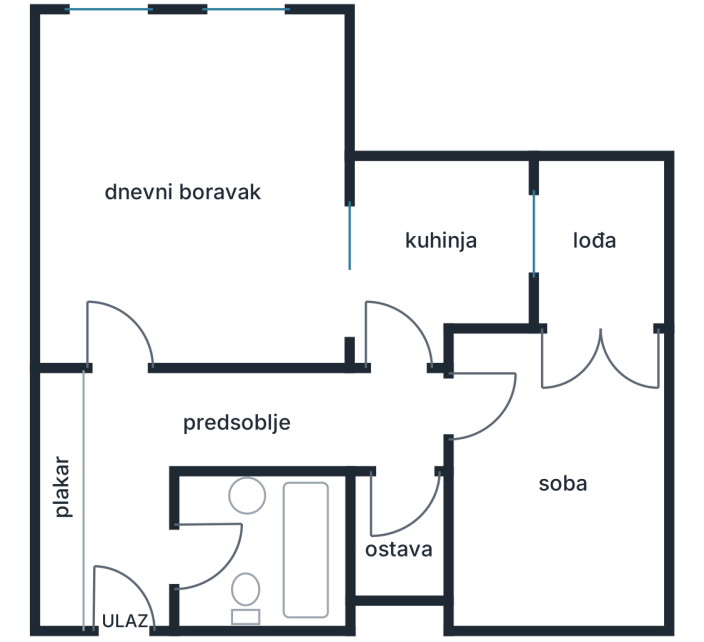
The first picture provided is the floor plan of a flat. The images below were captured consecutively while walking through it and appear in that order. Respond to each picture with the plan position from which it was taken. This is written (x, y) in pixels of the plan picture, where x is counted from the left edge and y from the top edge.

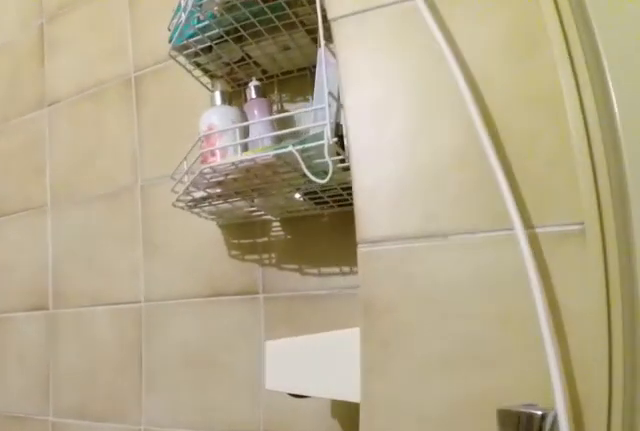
(191, 547)
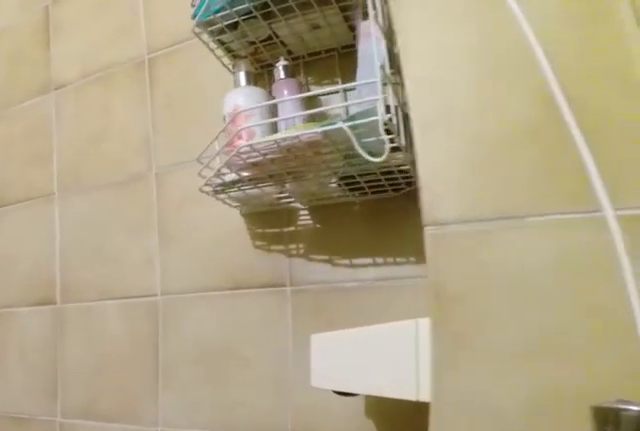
(198, 547)
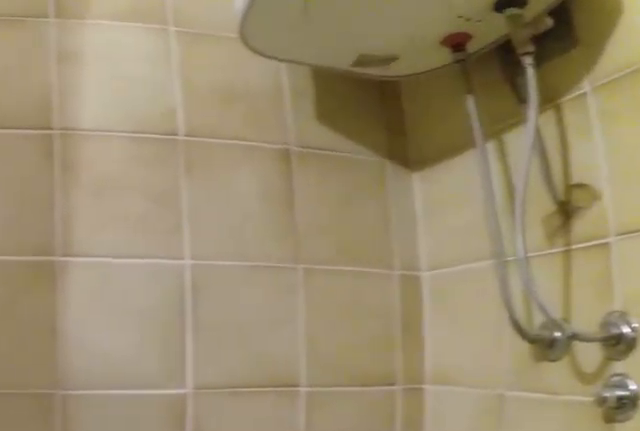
(274, 585)
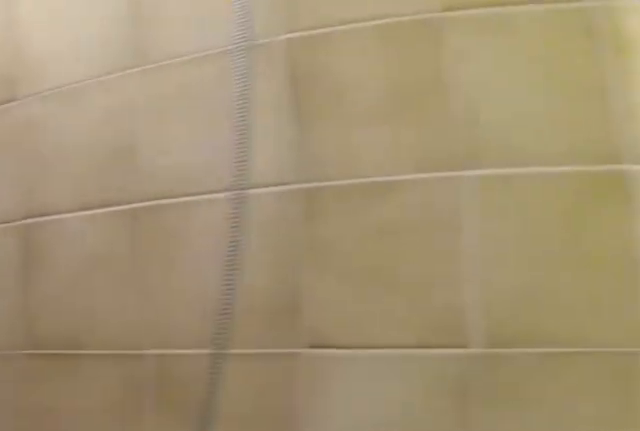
(284, 598)
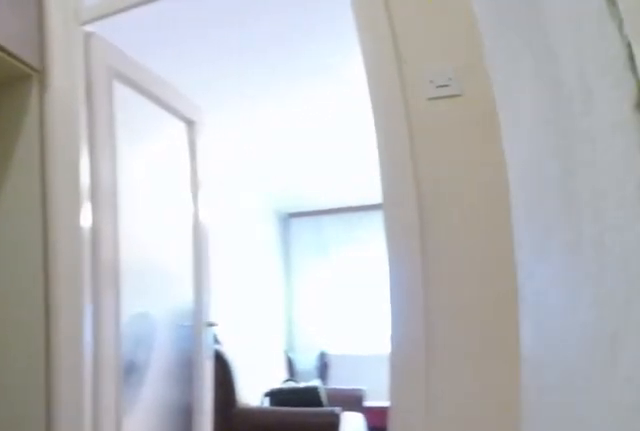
(171, 571)
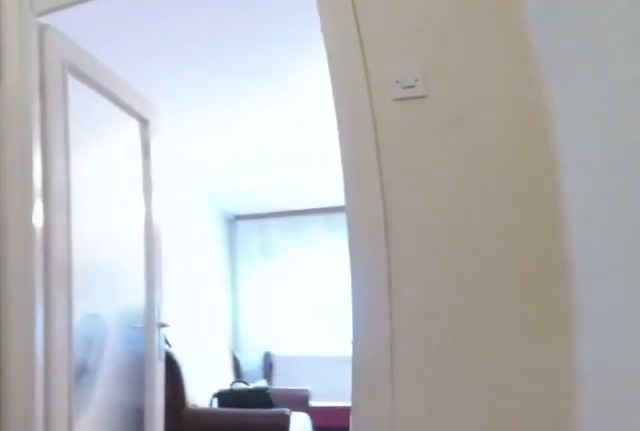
(162, 568)
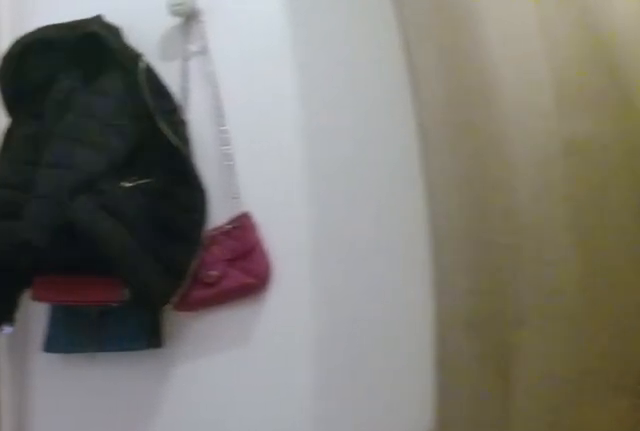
(143, 509)
